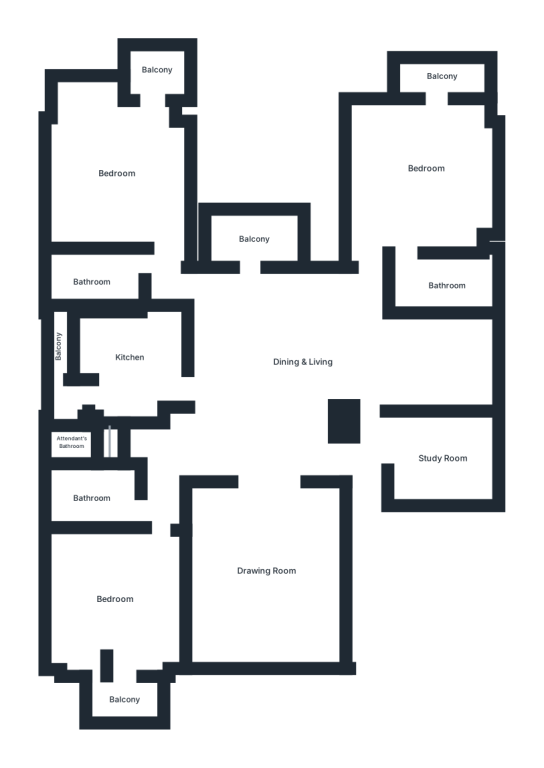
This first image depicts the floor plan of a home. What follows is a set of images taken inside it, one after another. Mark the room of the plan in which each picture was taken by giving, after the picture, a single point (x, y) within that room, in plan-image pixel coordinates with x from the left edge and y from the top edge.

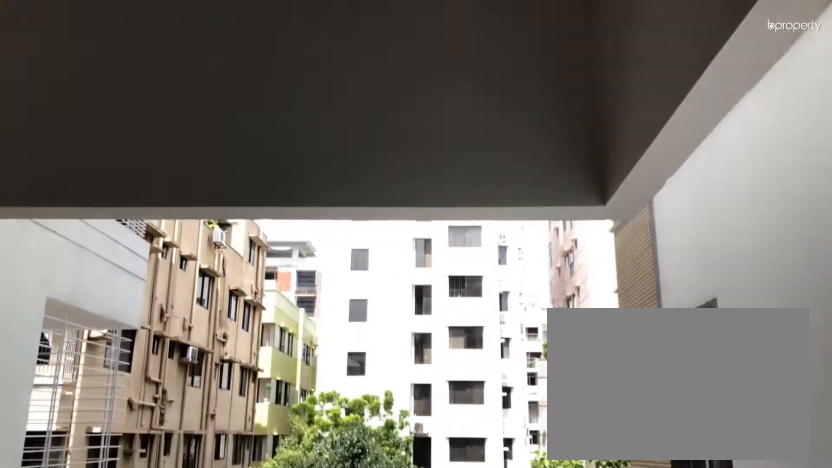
(247, 233)
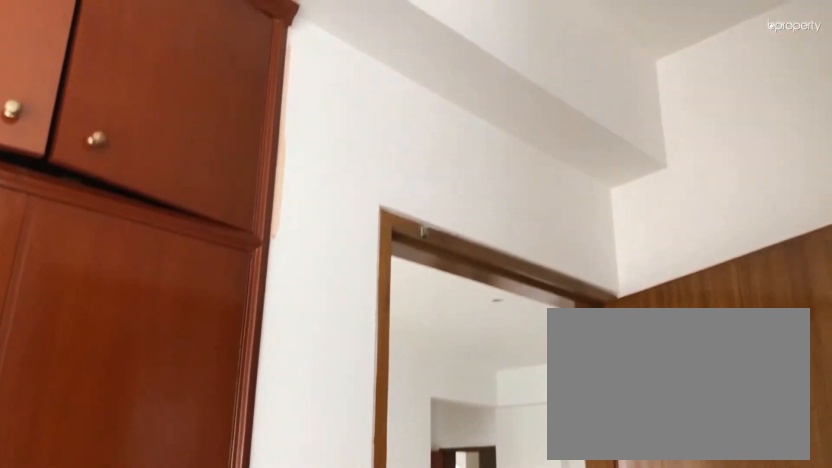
(114, 178)
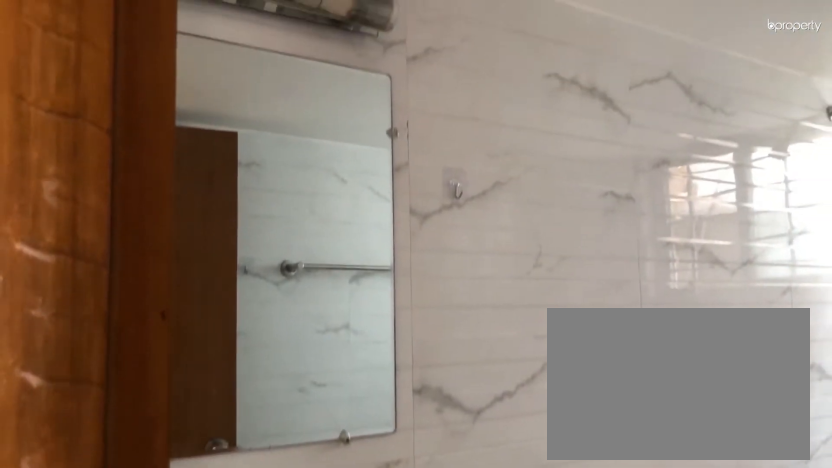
(96, 276)
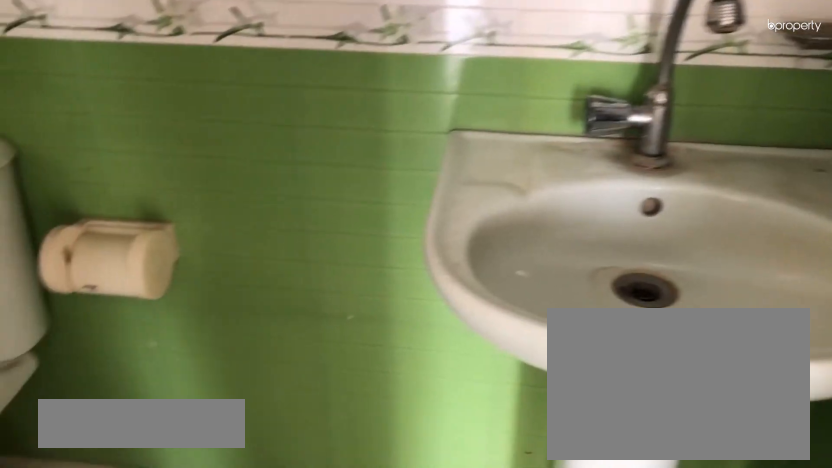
(441, 278)
